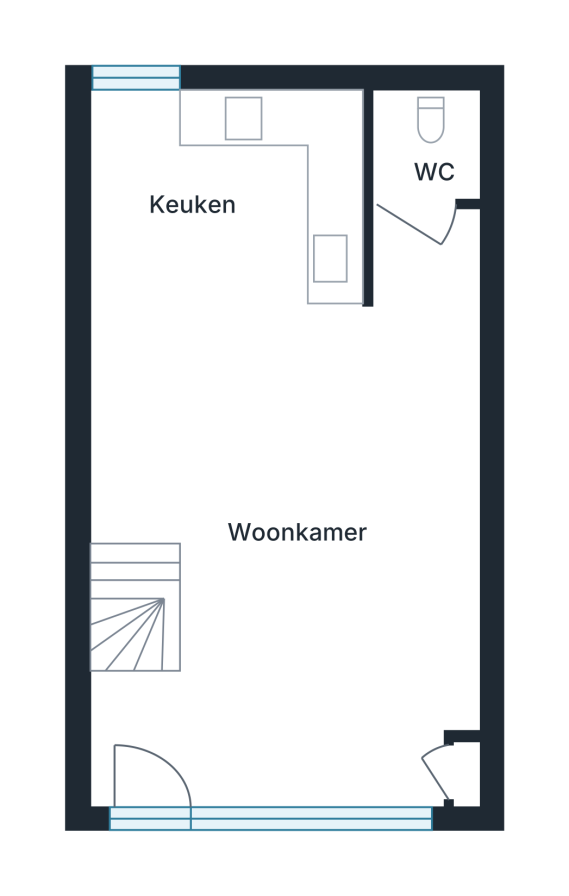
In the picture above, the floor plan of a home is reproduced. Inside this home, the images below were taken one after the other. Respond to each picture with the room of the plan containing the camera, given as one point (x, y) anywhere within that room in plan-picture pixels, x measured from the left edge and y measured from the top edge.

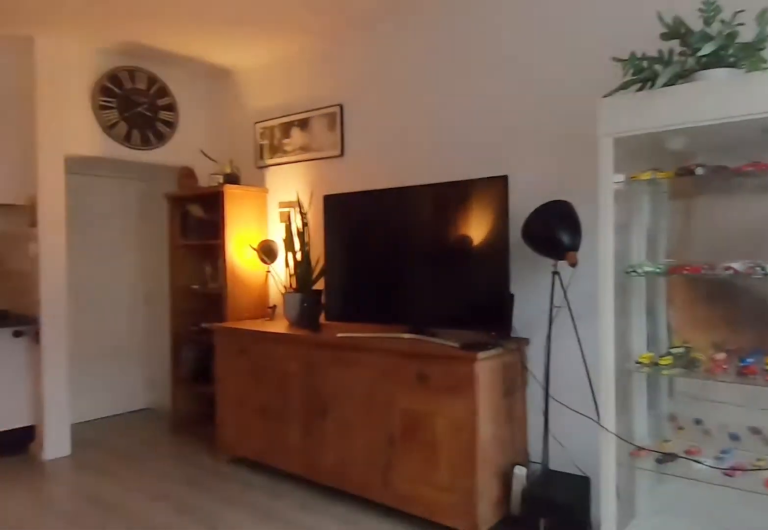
(218, 561)
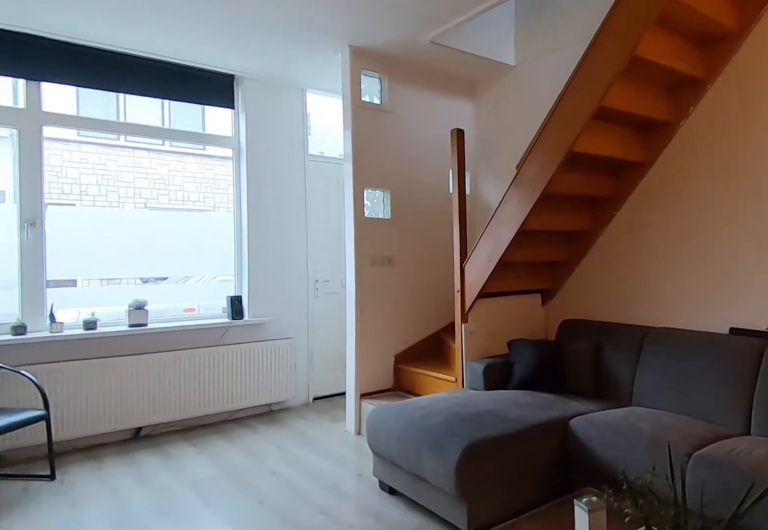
(218, 561)
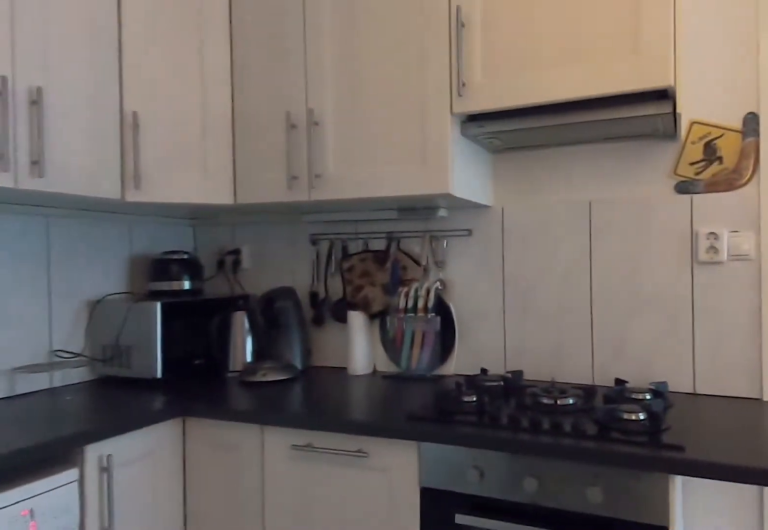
(222, 197)
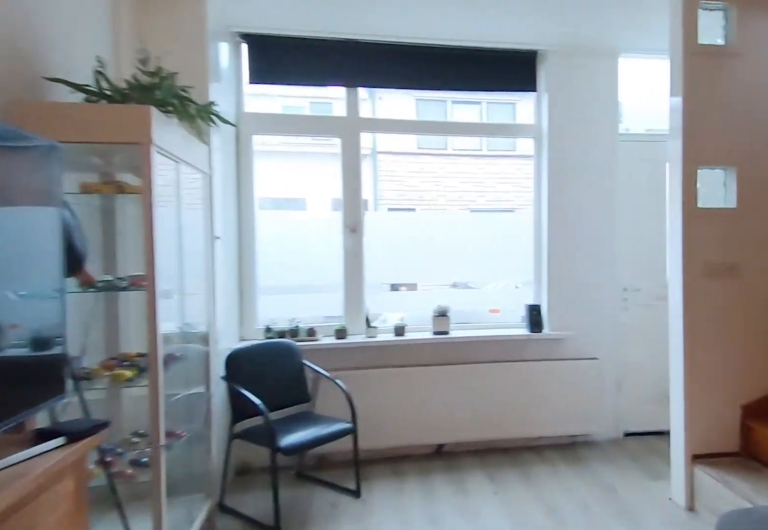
(217, 561)
